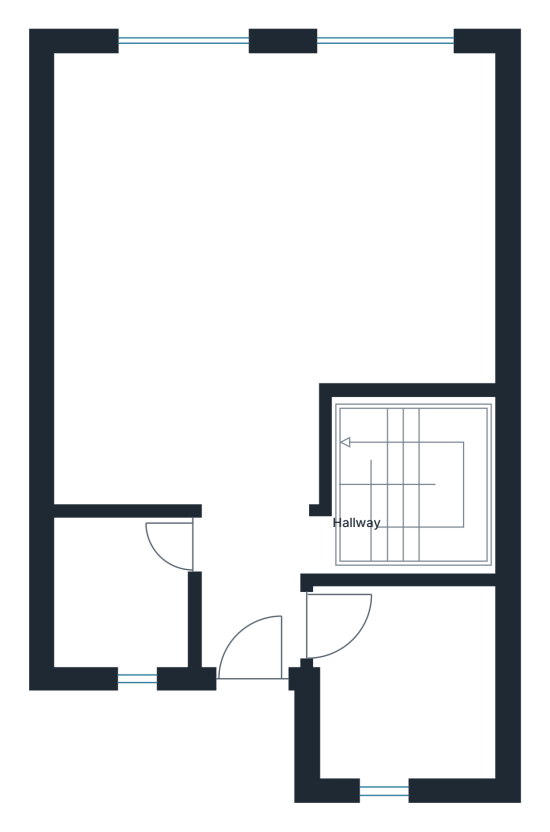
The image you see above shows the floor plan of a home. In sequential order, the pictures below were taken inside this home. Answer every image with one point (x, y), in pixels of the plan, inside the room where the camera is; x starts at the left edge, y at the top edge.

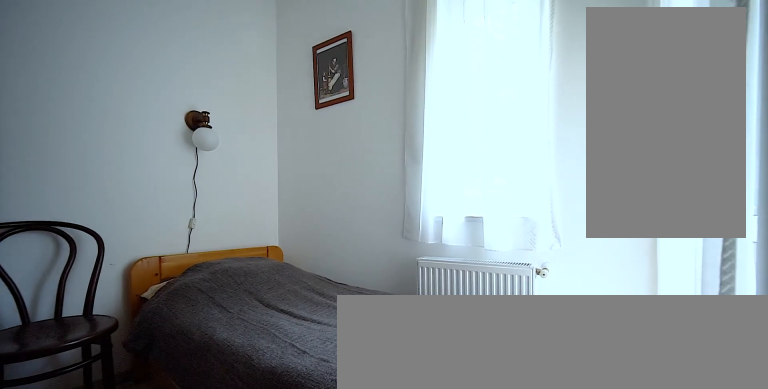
(410, 698)
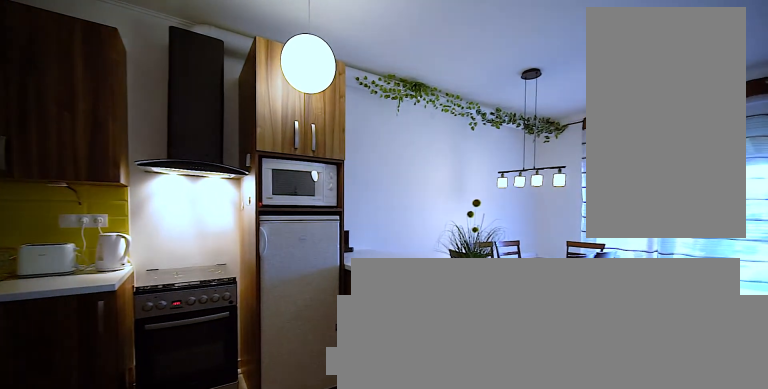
(278, 242)
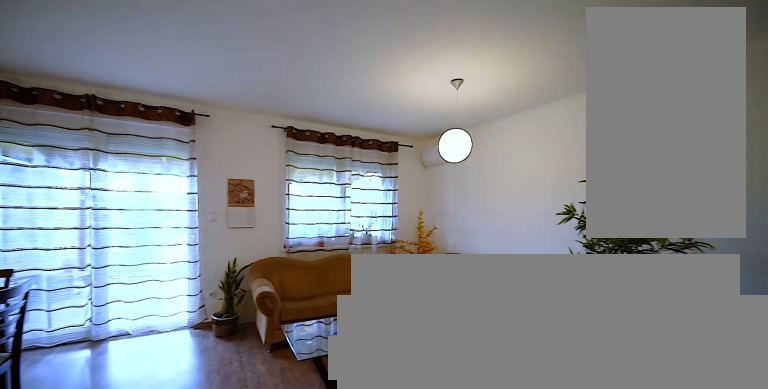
(278, 242)
